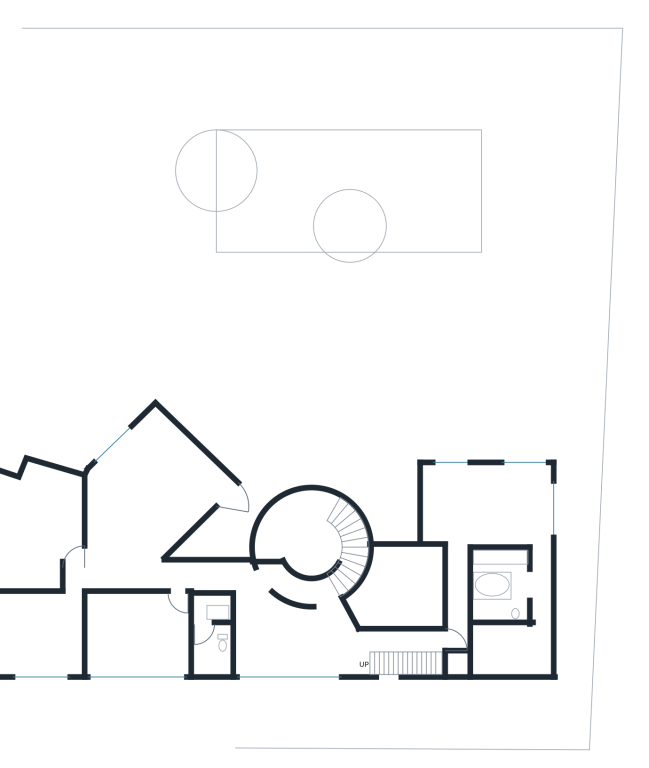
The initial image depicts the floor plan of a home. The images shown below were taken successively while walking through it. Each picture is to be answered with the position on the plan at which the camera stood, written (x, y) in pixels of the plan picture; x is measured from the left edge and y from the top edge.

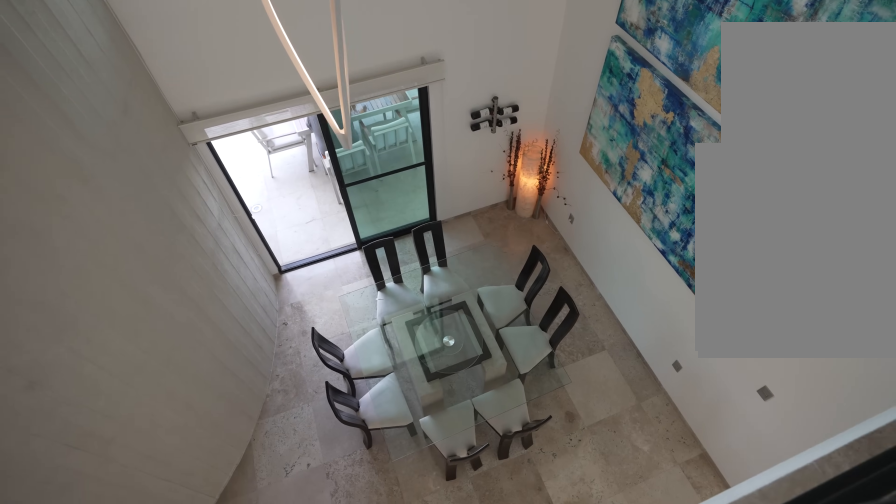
(392, 643)
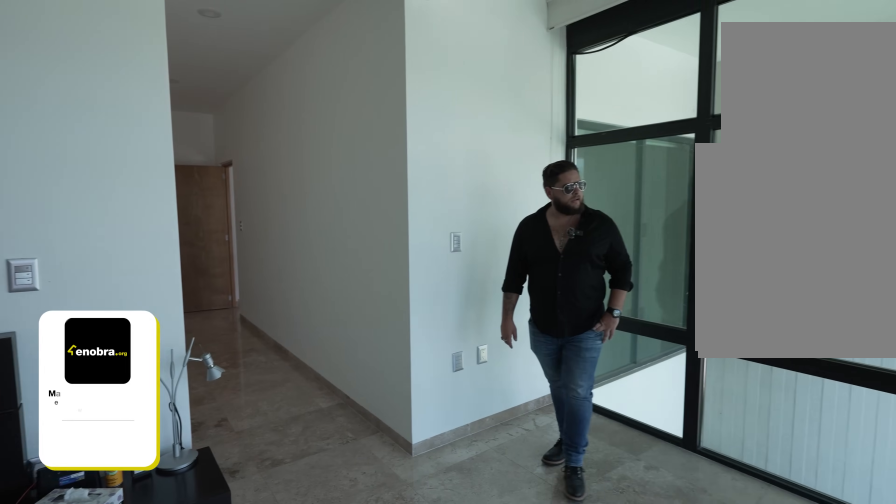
(460, 495)
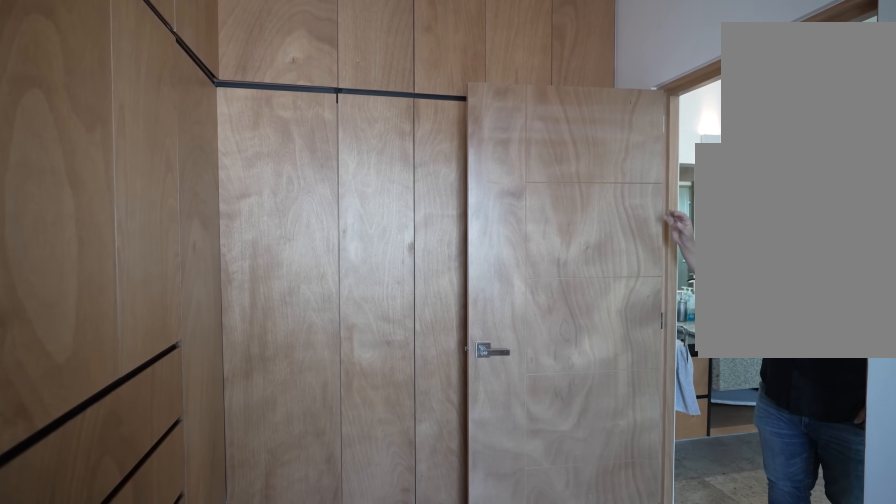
(506, 653)
